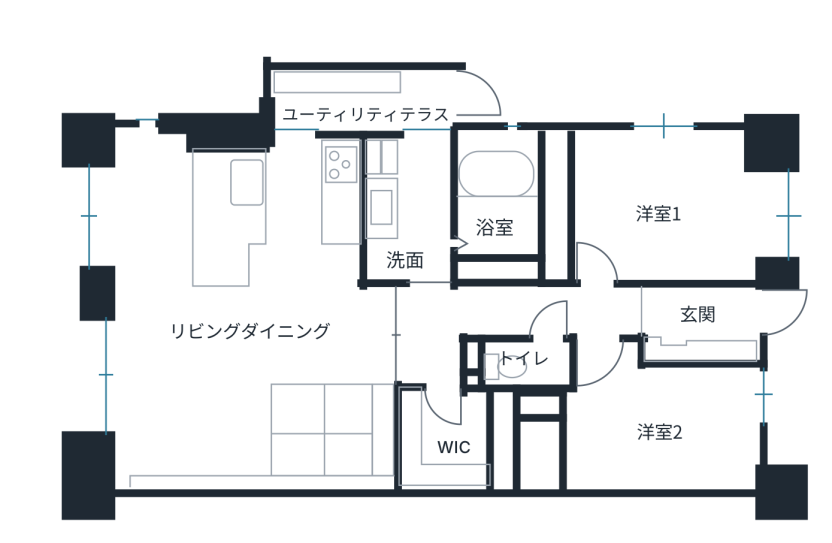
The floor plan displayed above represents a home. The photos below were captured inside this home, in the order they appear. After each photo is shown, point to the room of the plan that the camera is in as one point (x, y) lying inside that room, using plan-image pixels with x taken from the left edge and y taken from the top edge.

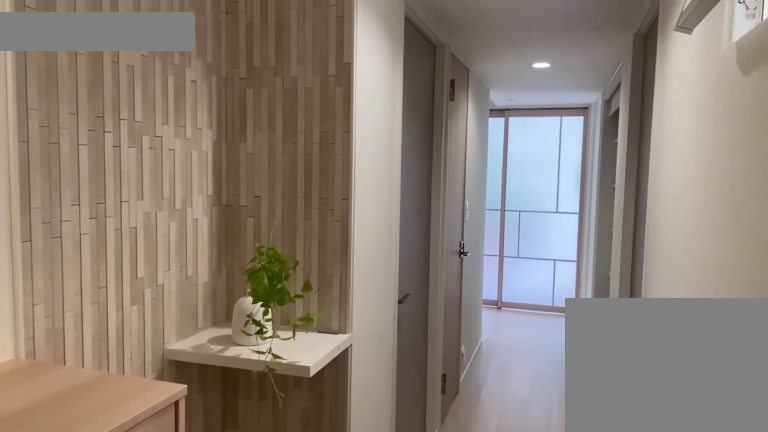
(720, 316)
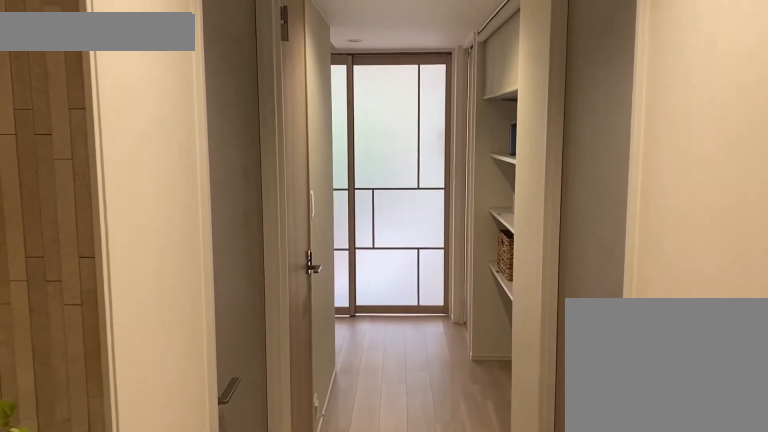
(672, 316)
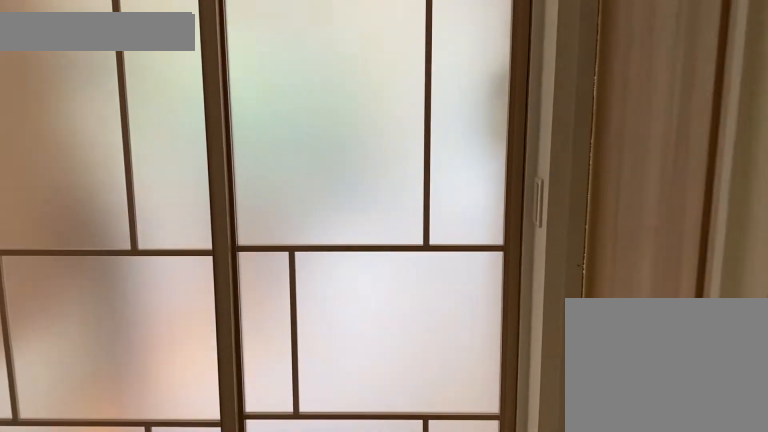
(573, 317)
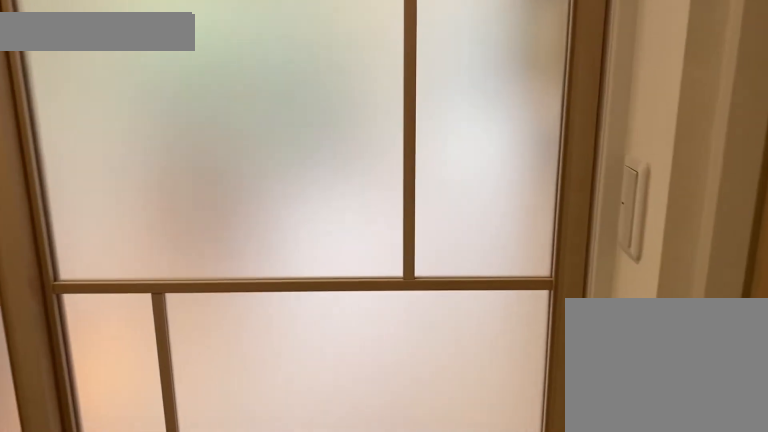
(433, 317)
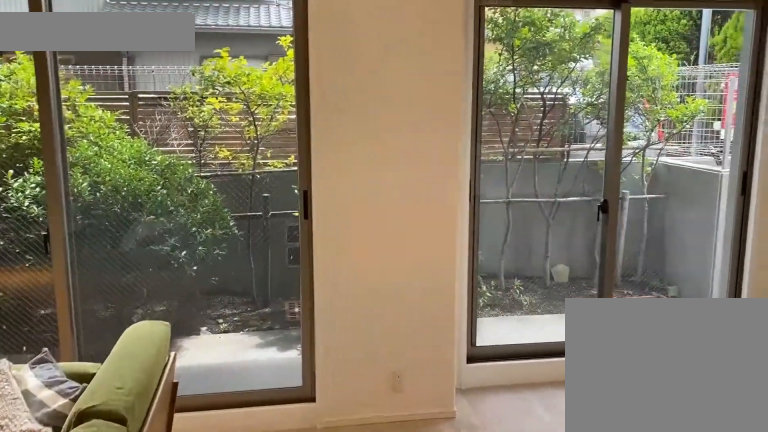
(179, 319)
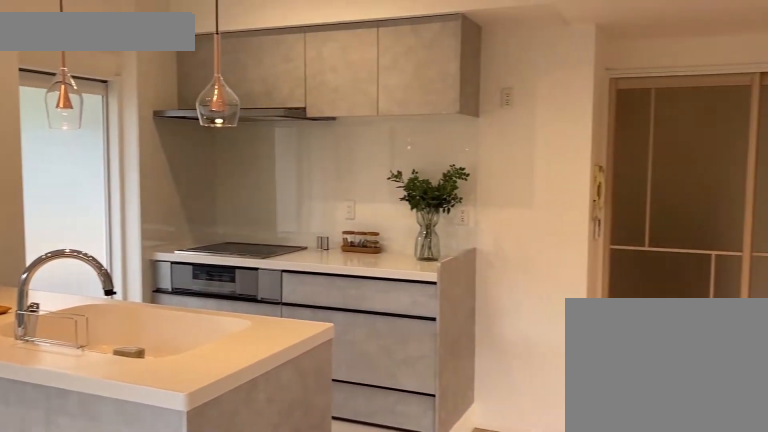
(179, 319)
